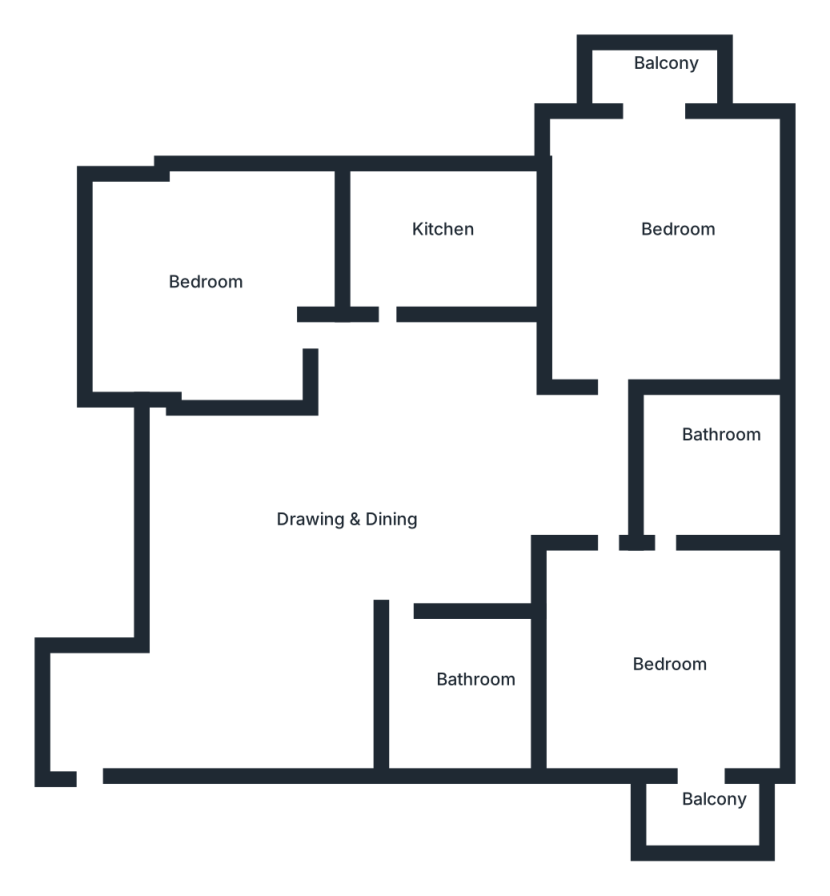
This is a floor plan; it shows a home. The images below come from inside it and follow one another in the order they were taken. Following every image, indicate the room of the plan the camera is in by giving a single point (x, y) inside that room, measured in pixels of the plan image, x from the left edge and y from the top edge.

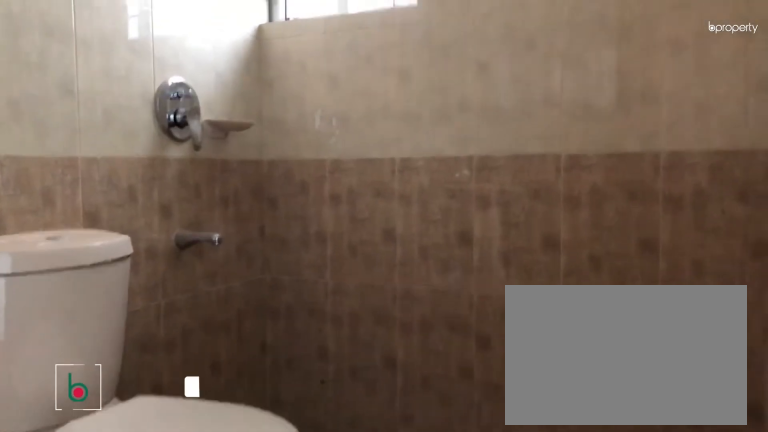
(708, 464)
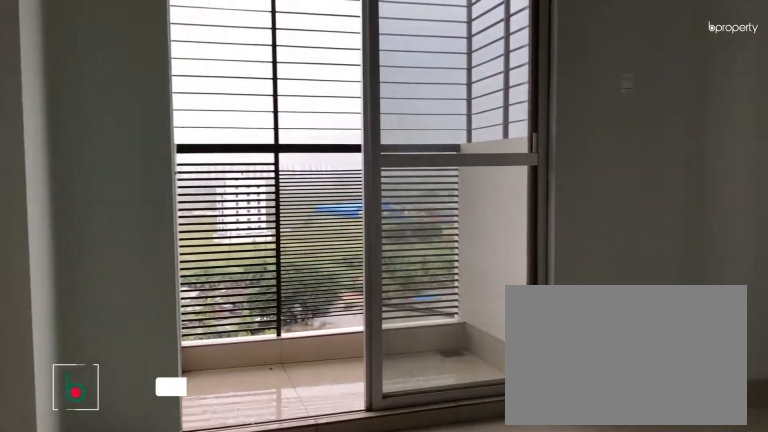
(668, 227)
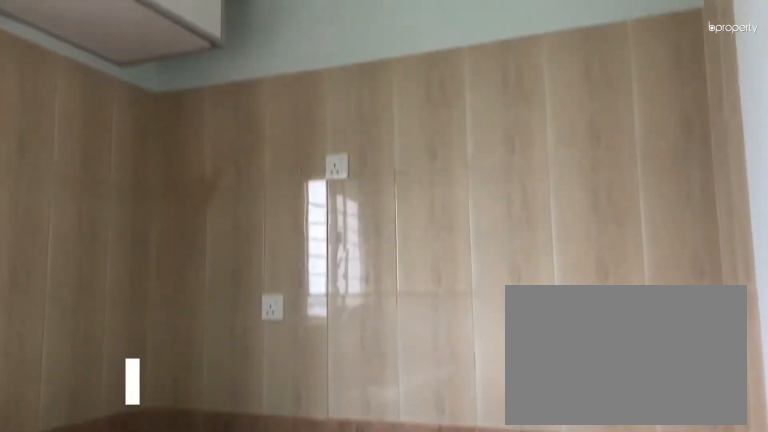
(428, 240)
